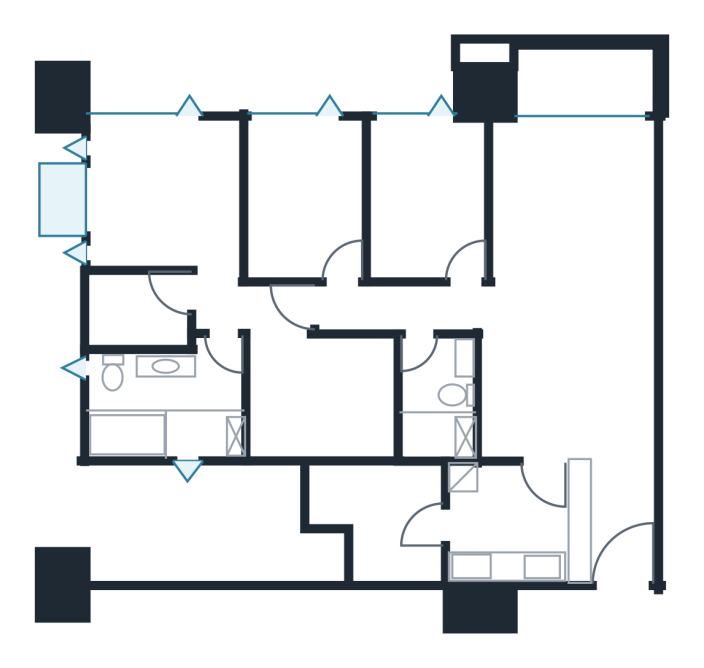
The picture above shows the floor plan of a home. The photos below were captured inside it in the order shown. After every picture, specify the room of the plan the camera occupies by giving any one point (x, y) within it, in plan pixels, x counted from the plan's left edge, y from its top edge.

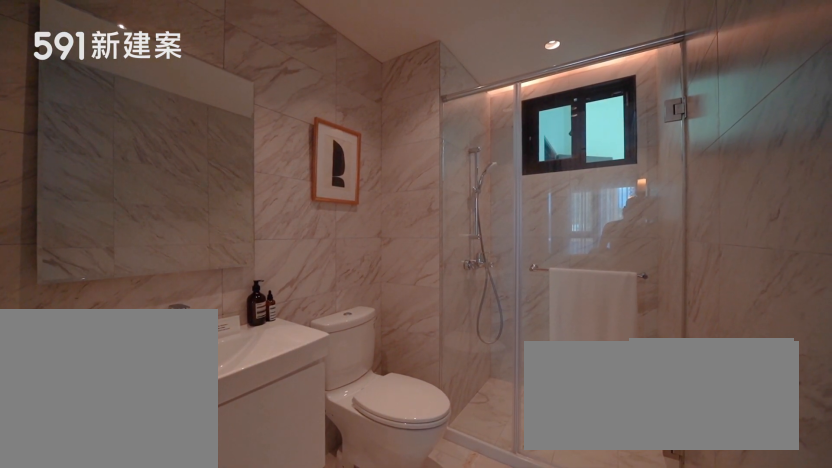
(435, 402)
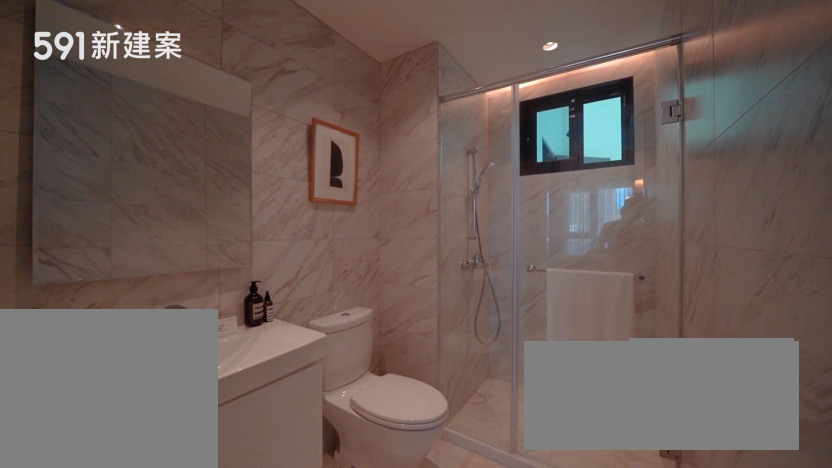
(435, 402)
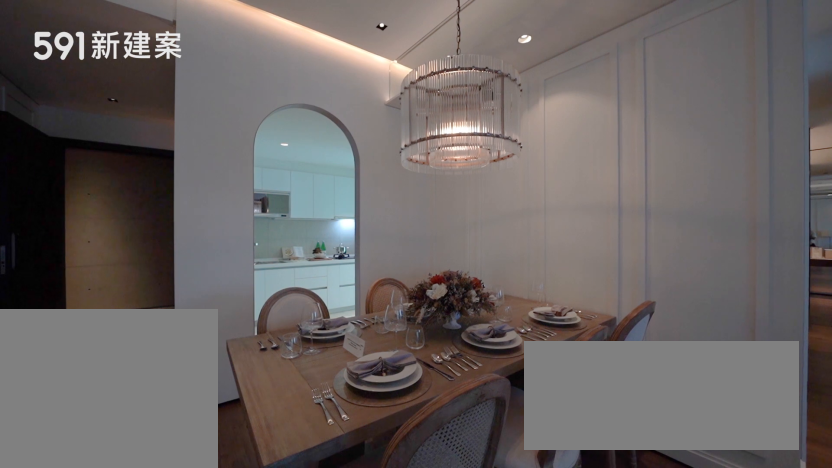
(564, 396)
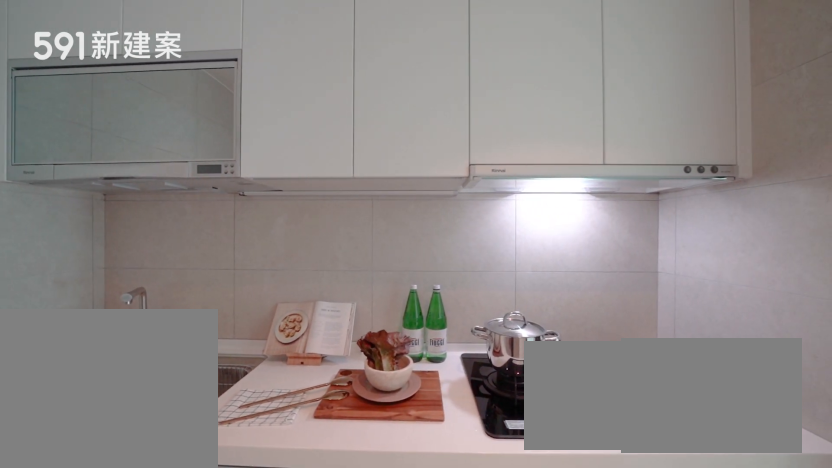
(504, 523)
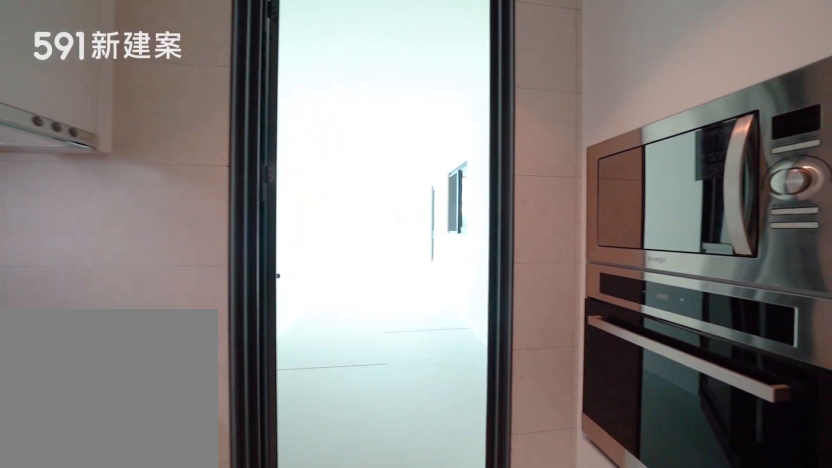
(504, 523)
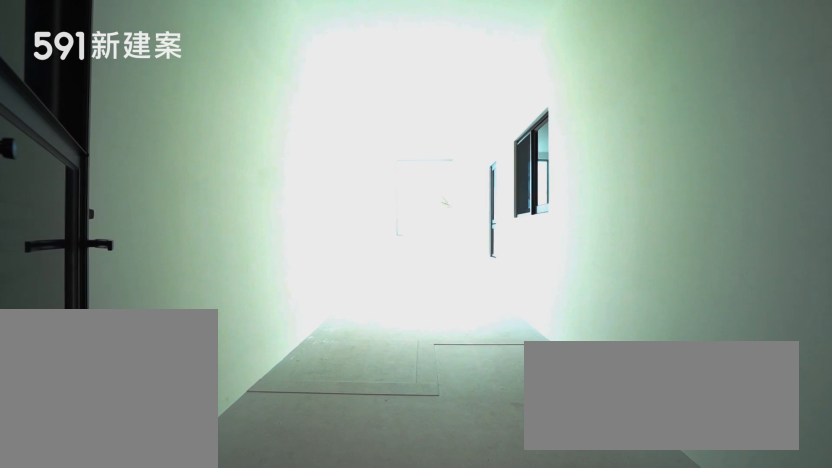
(380, 517)
